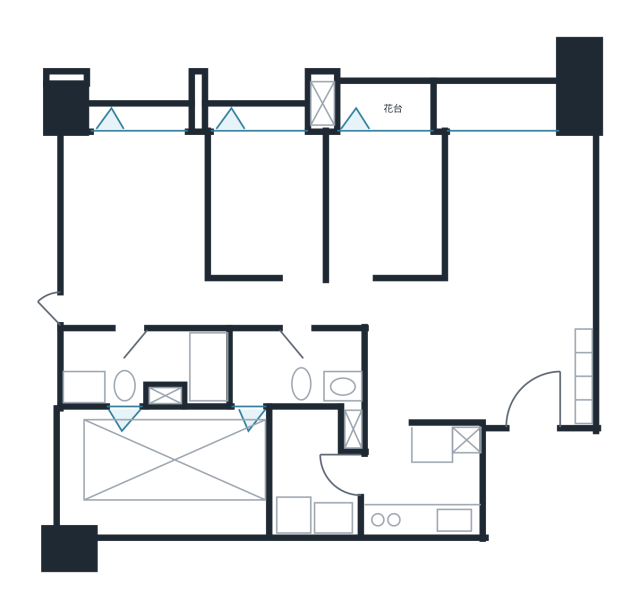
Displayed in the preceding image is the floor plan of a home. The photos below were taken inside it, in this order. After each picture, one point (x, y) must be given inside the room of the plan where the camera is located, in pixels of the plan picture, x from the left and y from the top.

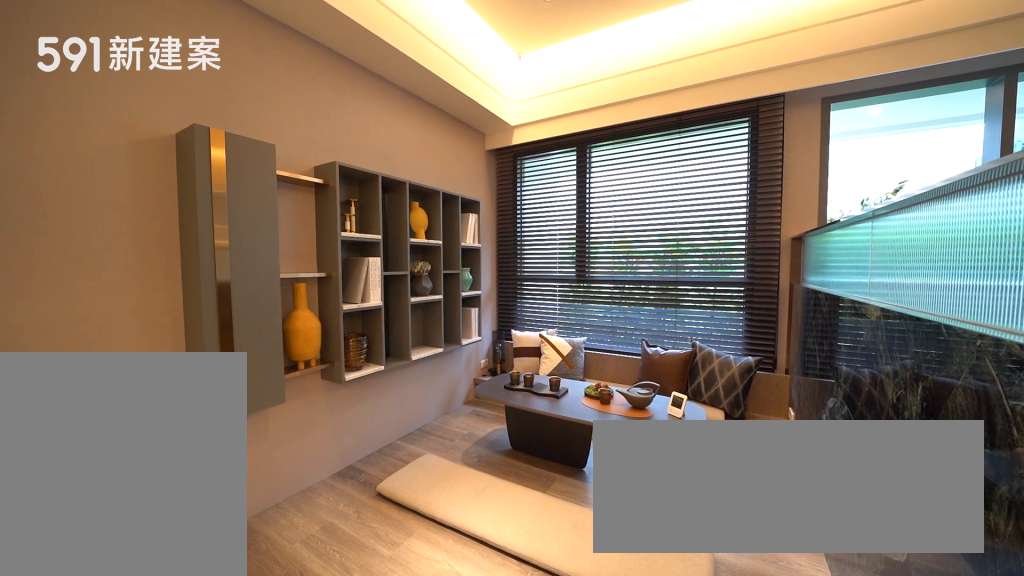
(382, 202)
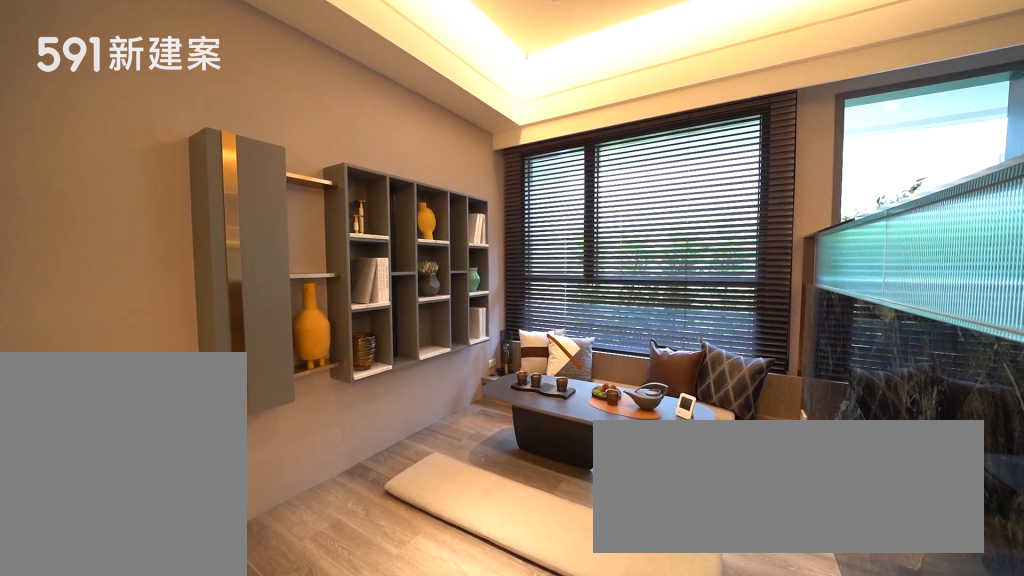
(382, 202)
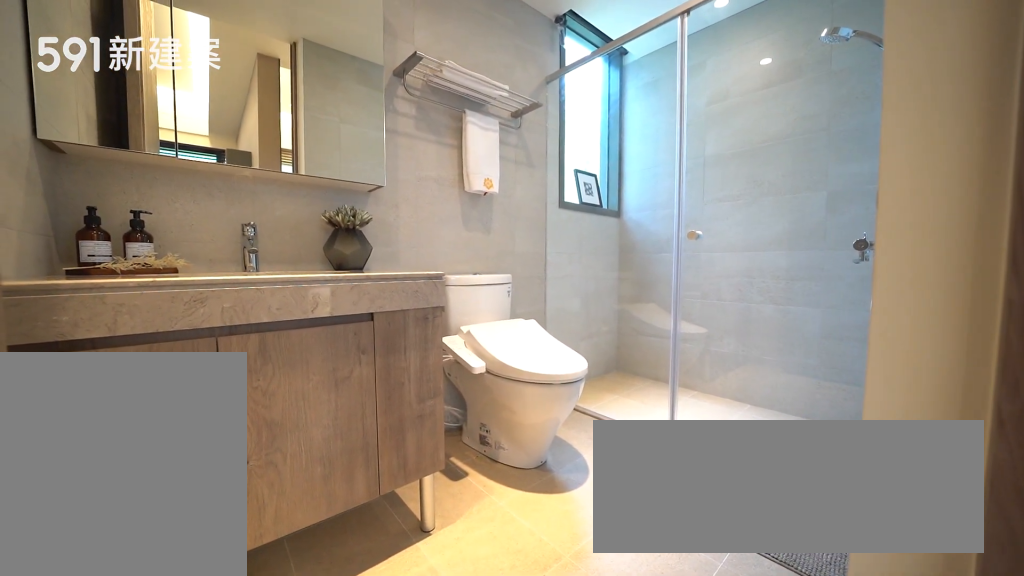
(293, 367)
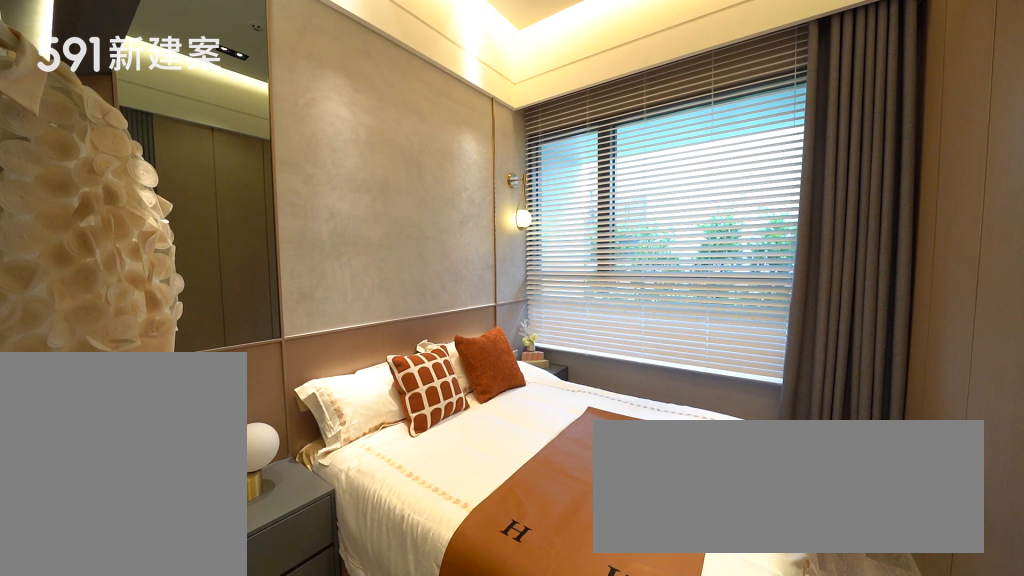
(265, 204)
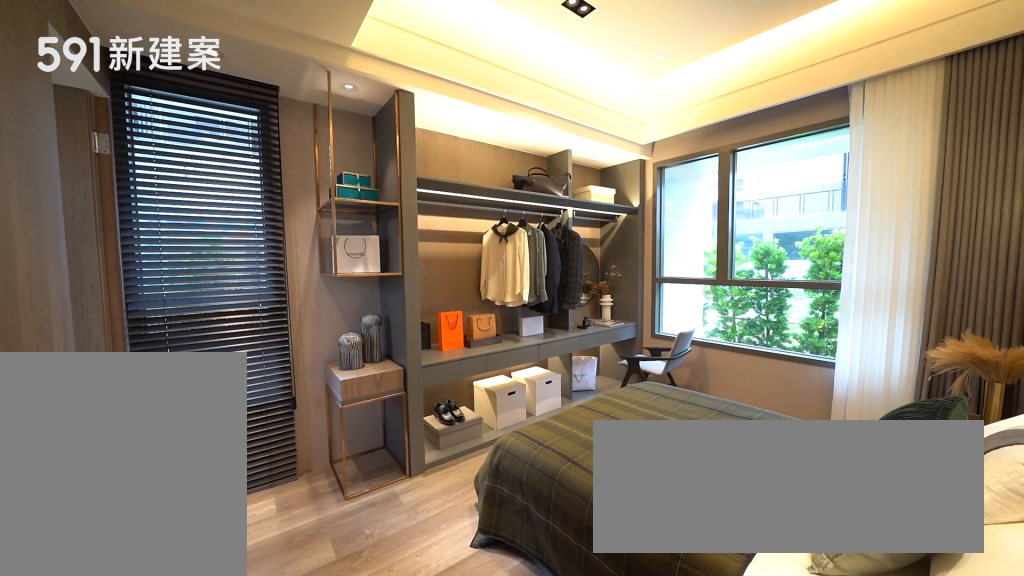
(133, 232)
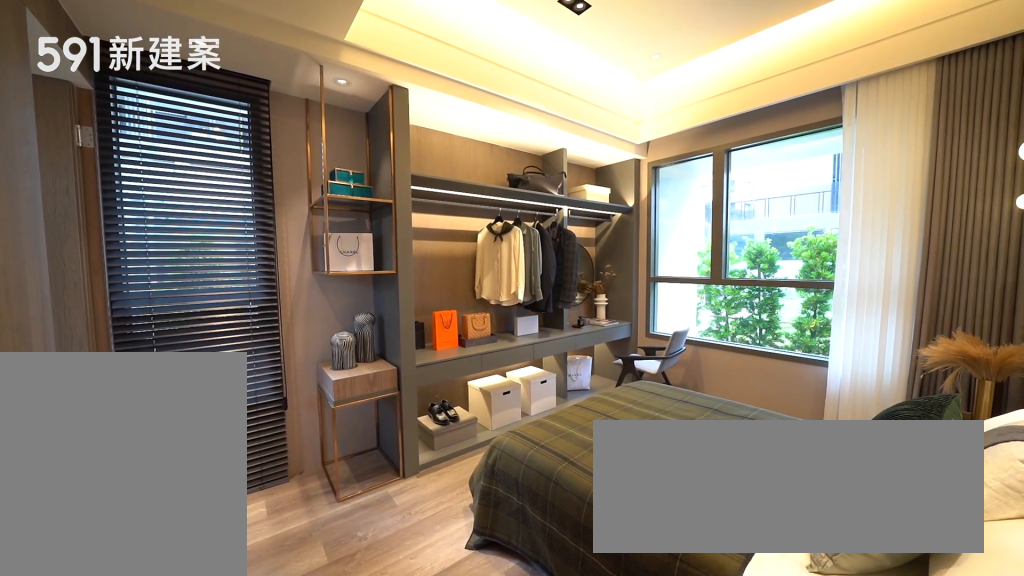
(133, 232)
